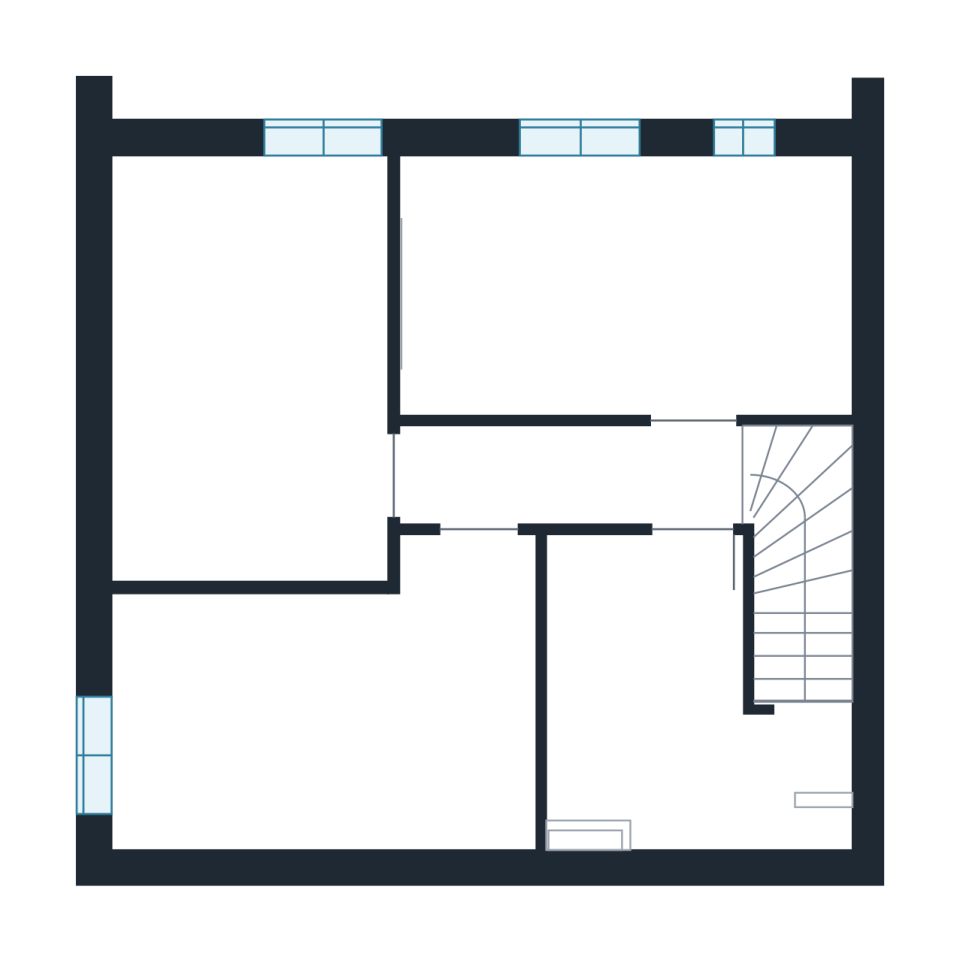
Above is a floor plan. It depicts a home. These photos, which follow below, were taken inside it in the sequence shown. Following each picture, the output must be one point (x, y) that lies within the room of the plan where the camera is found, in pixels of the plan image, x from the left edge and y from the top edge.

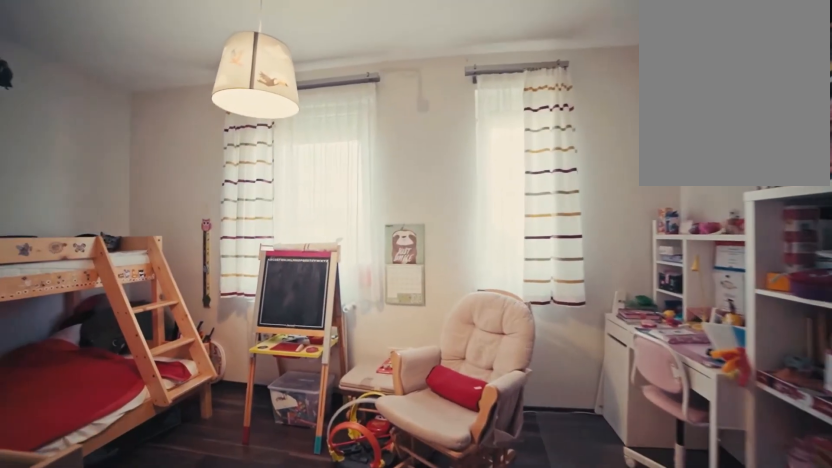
(576, 346)
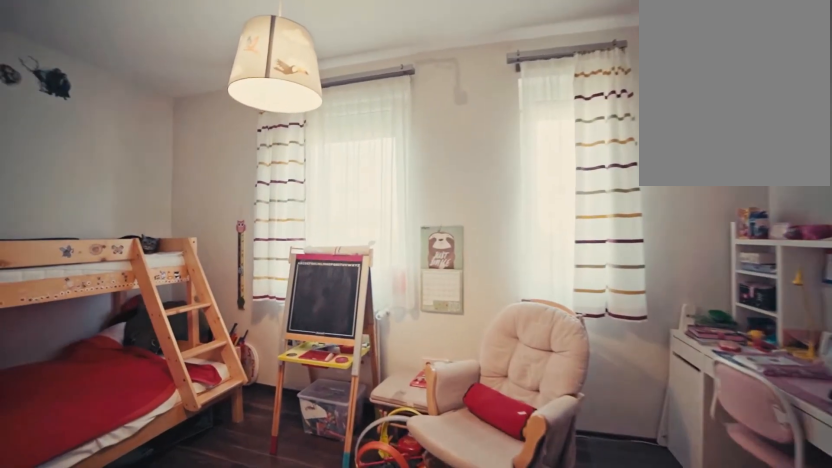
(572, 322)
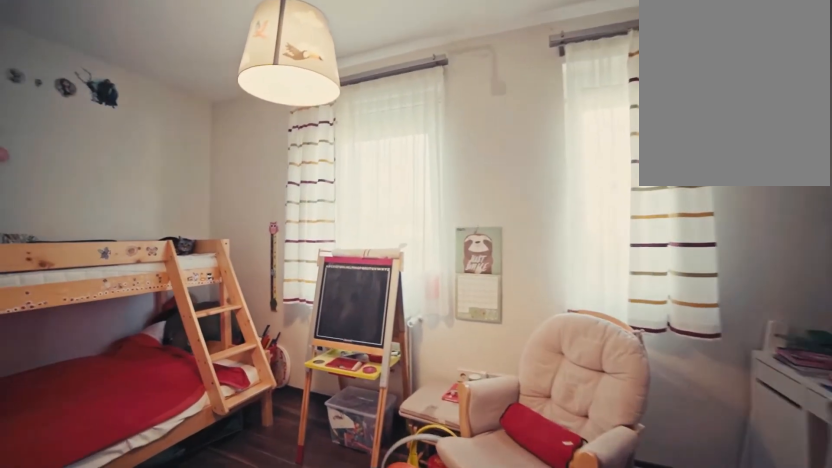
(571, 300)
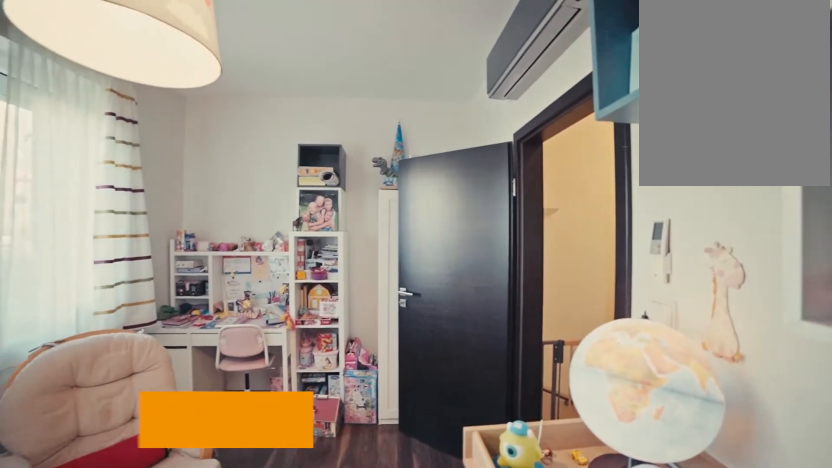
(494, 350)
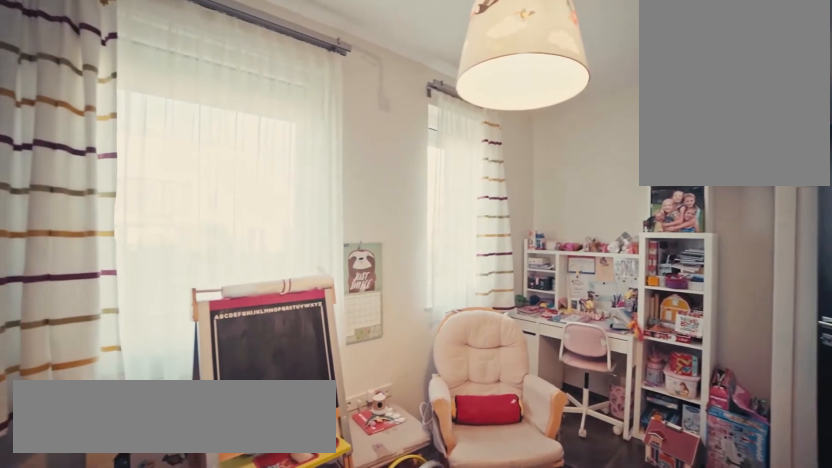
(494, 350)
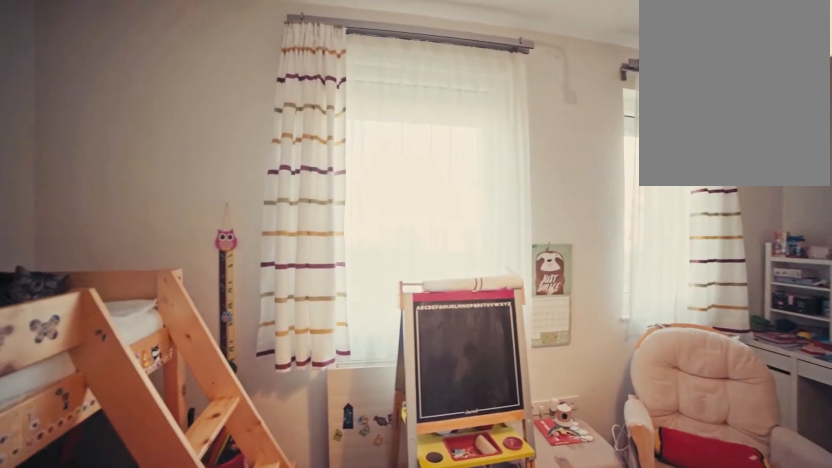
(494, 350)
